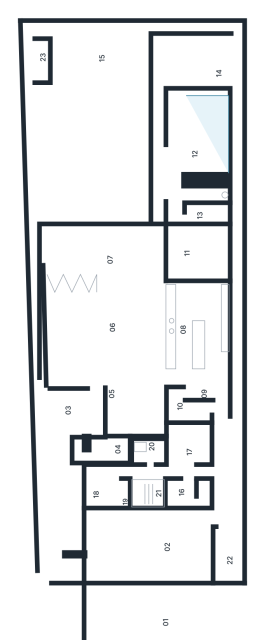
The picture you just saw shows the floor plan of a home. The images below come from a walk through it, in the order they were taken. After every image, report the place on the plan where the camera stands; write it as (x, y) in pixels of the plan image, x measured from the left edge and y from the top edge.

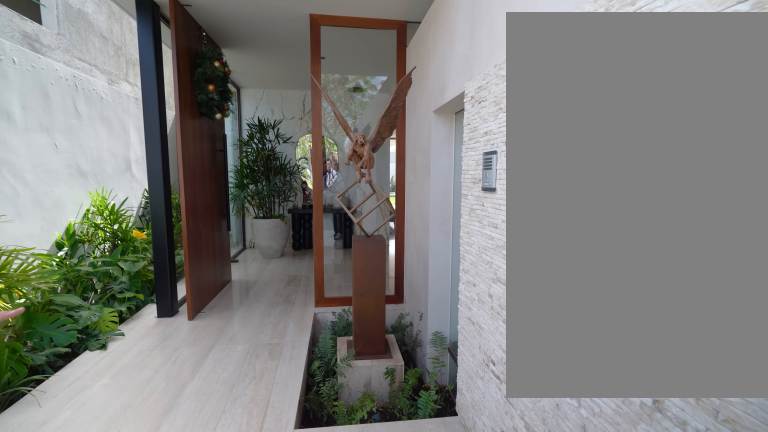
(60, 477)
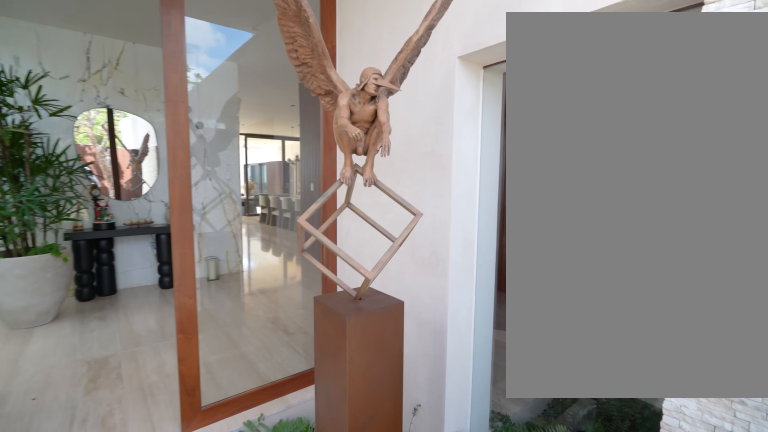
(60, 478)
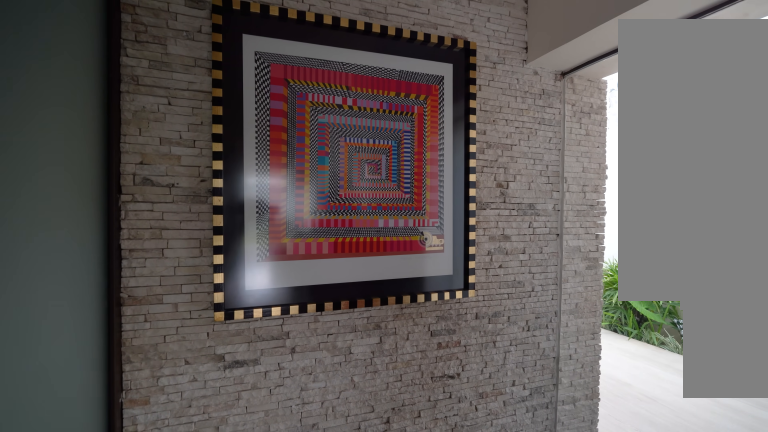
(97, 445)
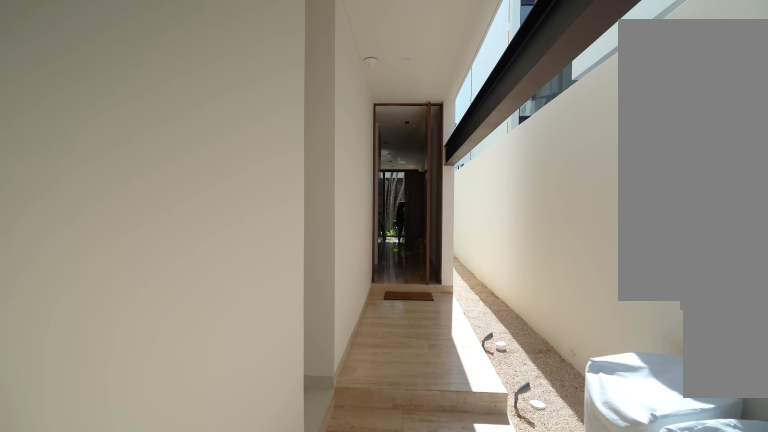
(221, 518)
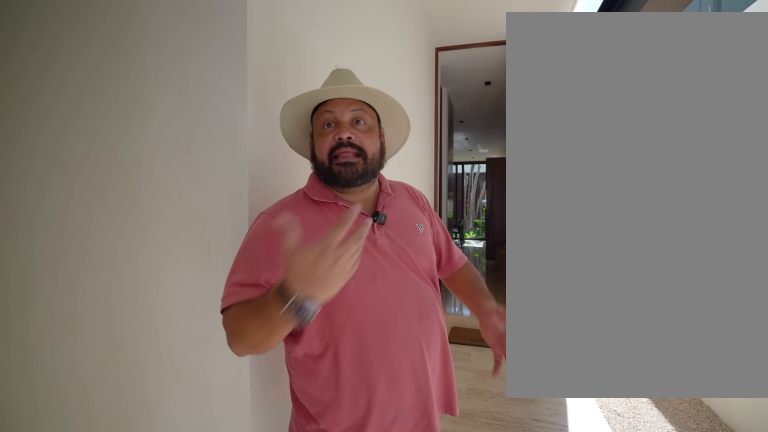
(220, 469)
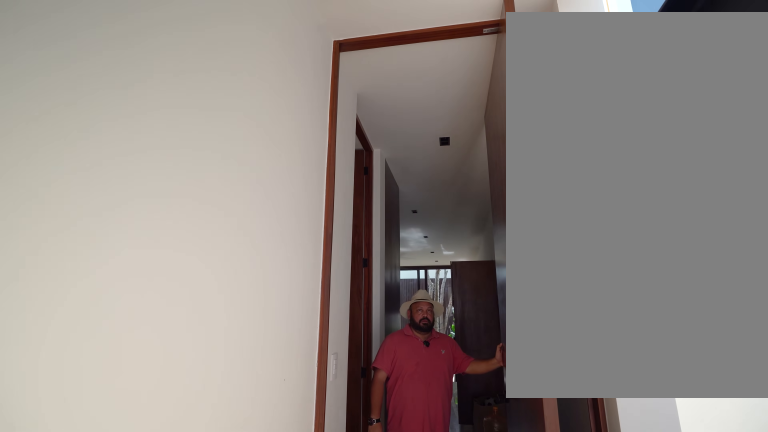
(223, 436)
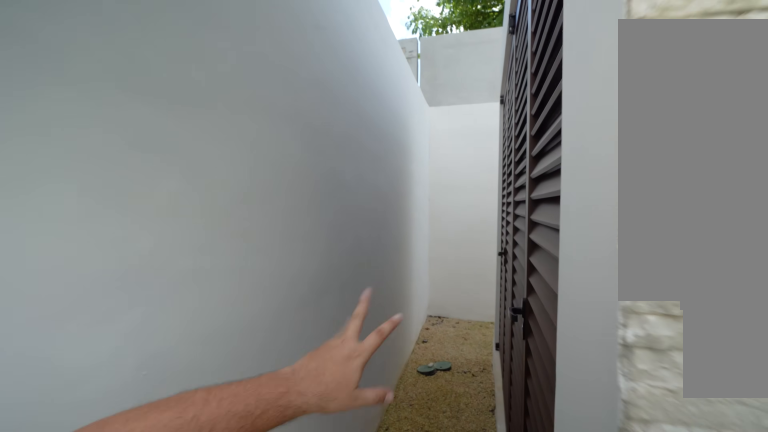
(36, 95)
